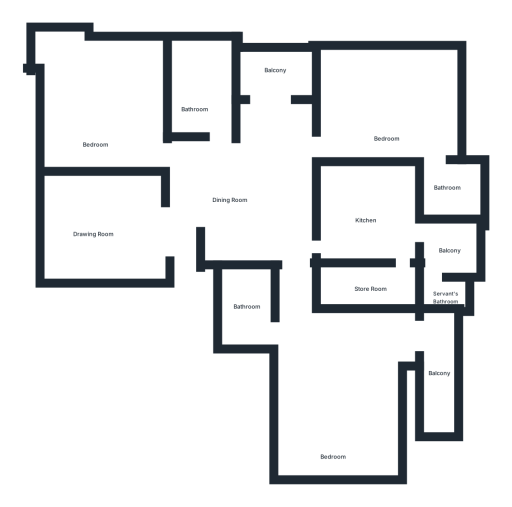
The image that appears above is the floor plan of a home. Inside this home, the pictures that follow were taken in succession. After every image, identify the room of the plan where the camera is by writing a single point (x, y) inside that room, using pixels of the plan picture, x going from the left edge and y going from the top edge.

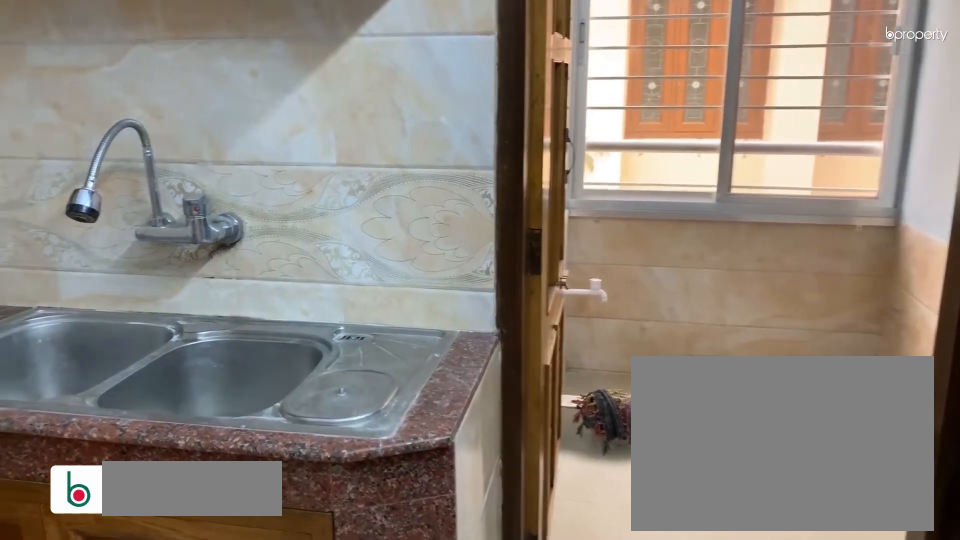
(367, 218)
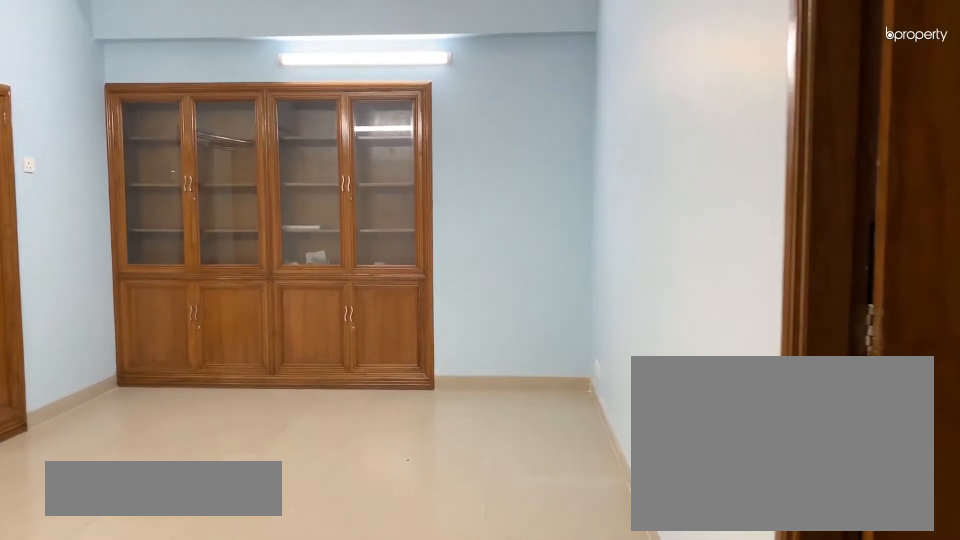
(305, 329)
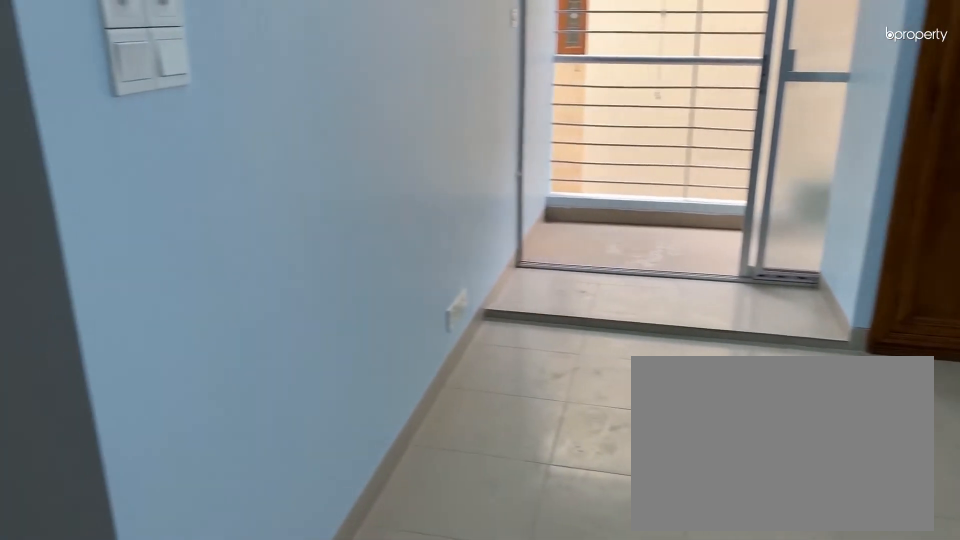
(339, 400)
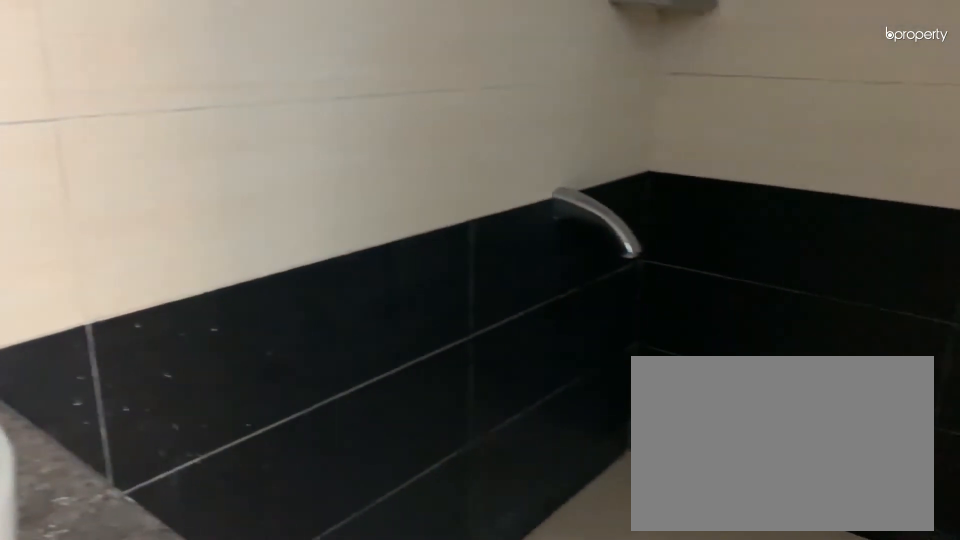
(242, 310)
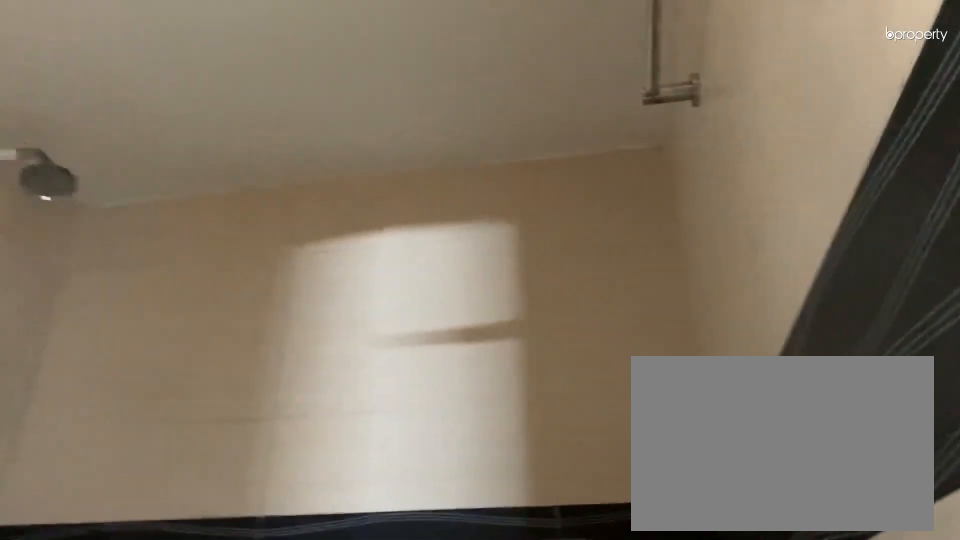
(242, 310)
